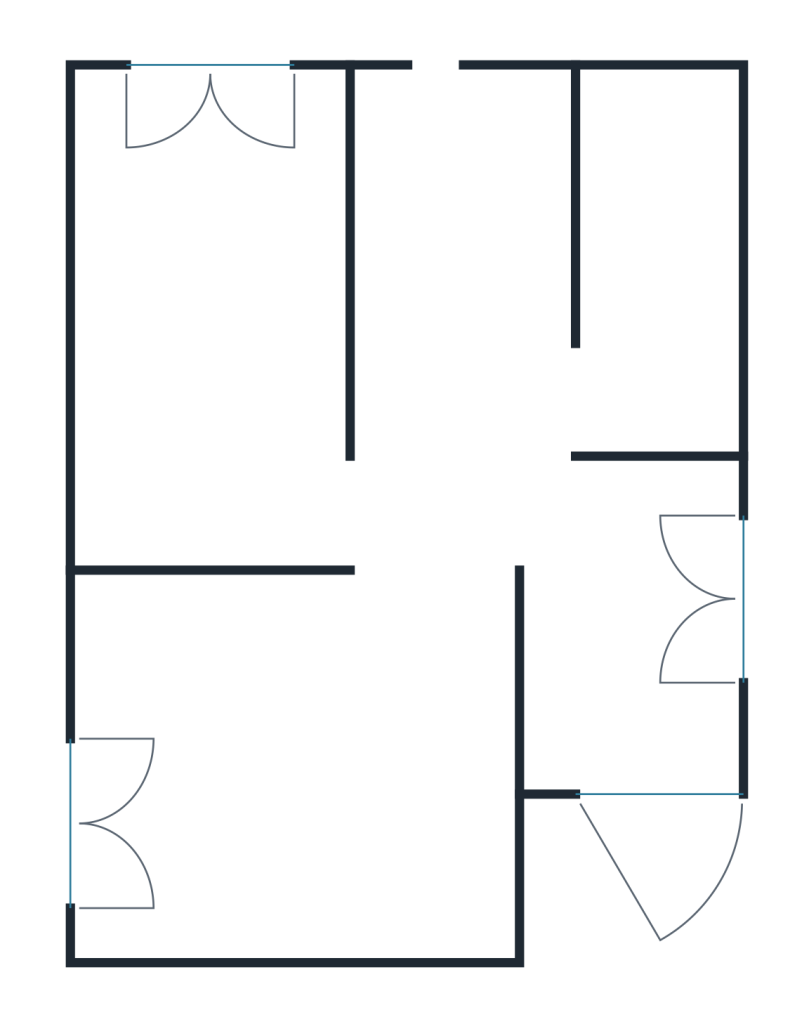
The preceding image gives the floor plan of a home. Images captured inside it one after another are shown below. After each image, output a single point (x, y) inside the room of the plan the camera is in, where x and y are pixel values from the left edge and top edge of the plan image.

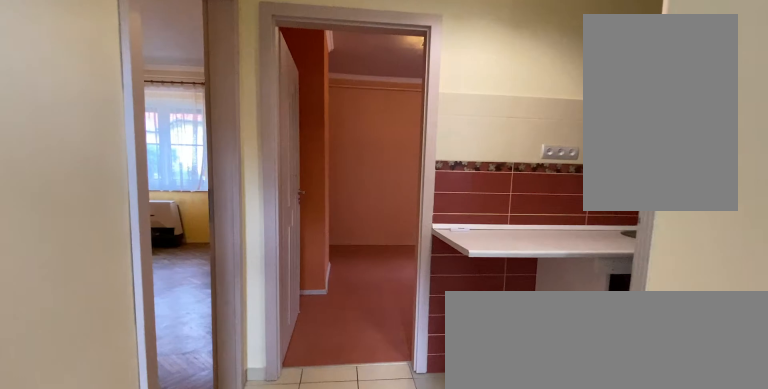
(631, 636)
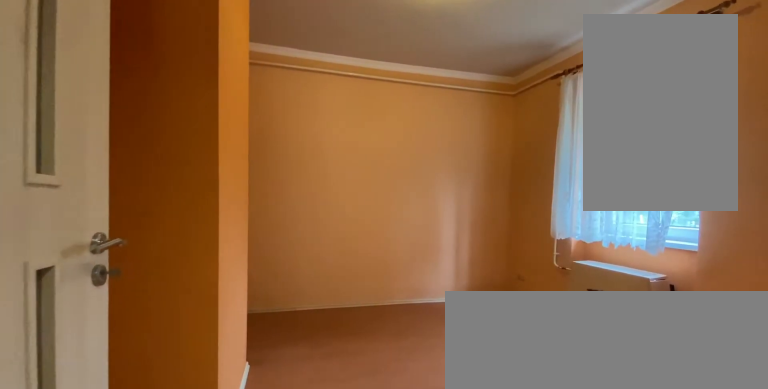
(197, 311)
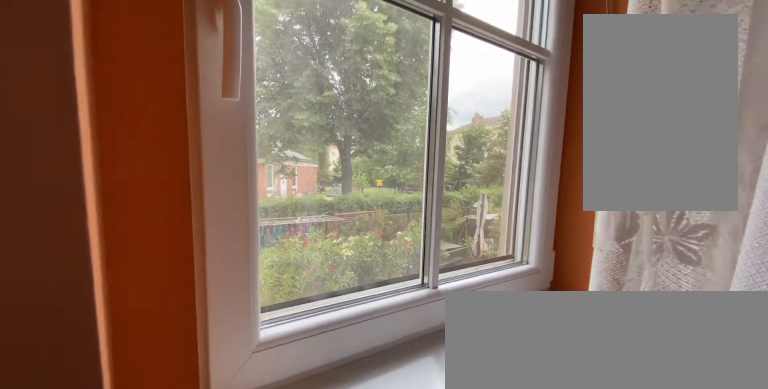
(197, 312)
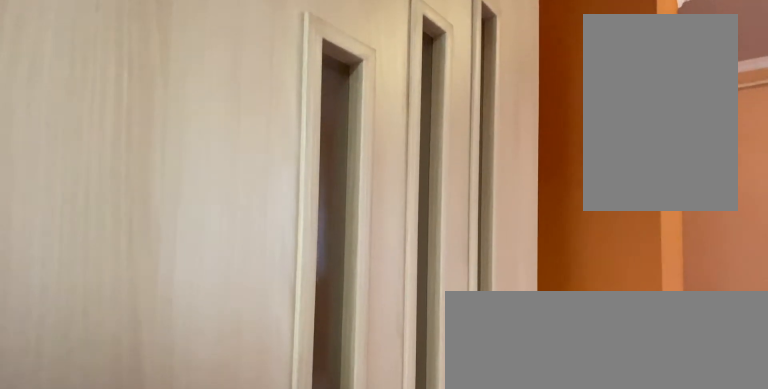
(197, 311)
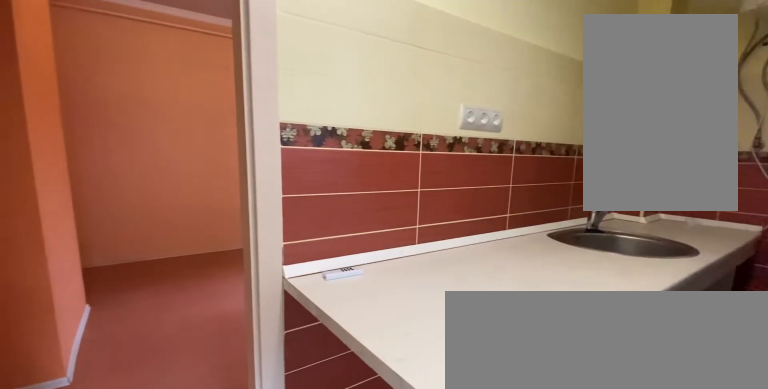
(465, 282)
